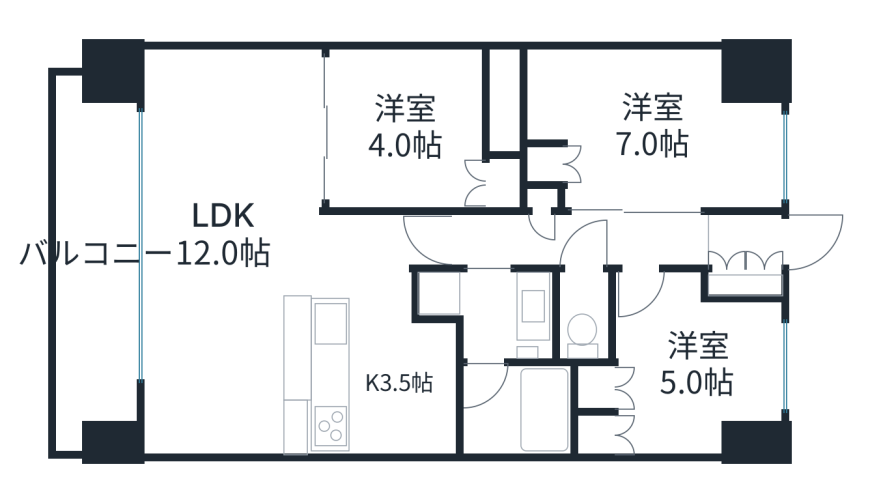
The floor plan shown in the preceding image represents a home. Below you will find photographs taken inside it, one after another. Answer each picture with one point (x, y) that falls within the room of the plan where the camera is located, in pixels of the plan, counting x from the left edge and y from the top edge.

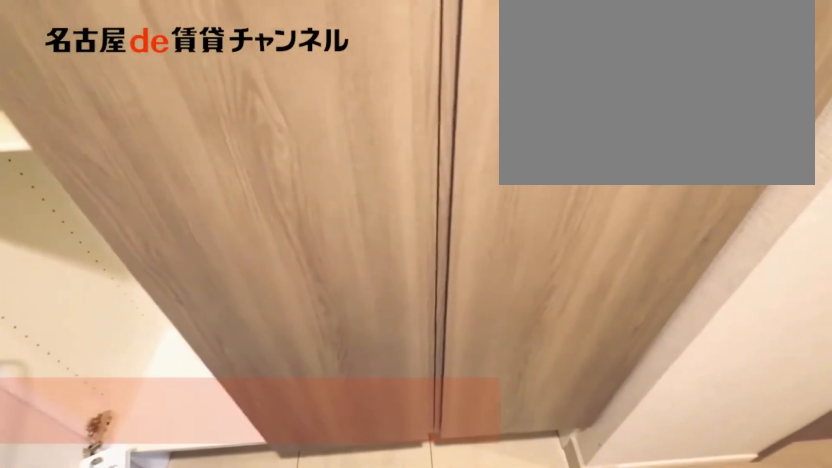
(746, 285)
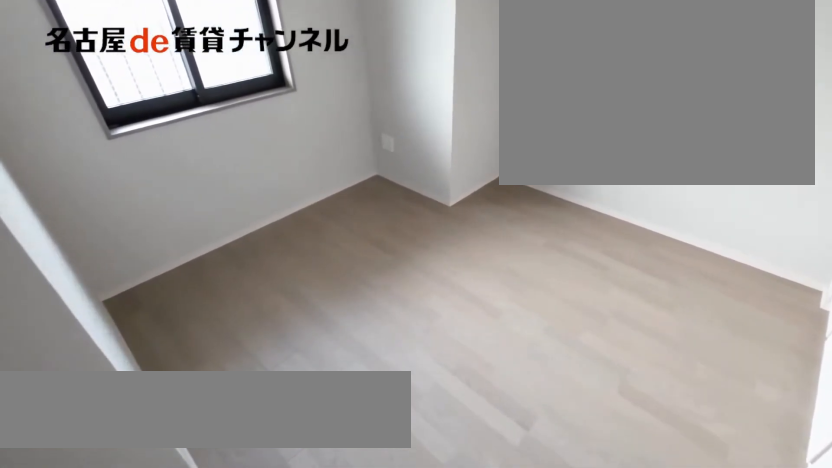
(697, 367)
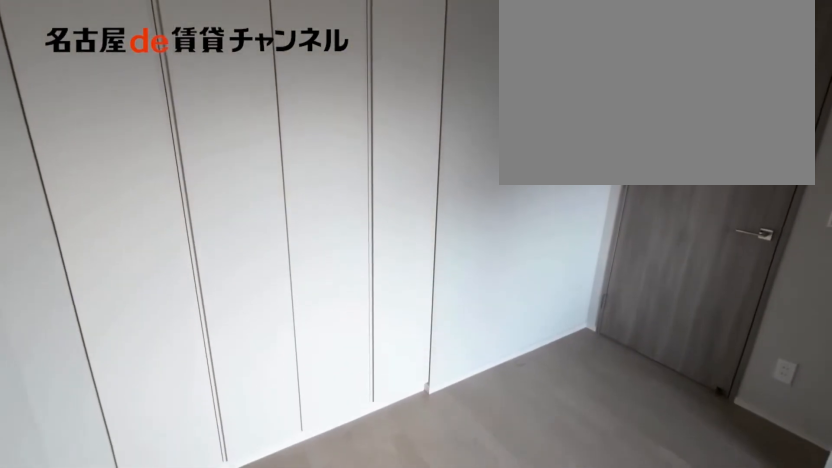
(697, 367)
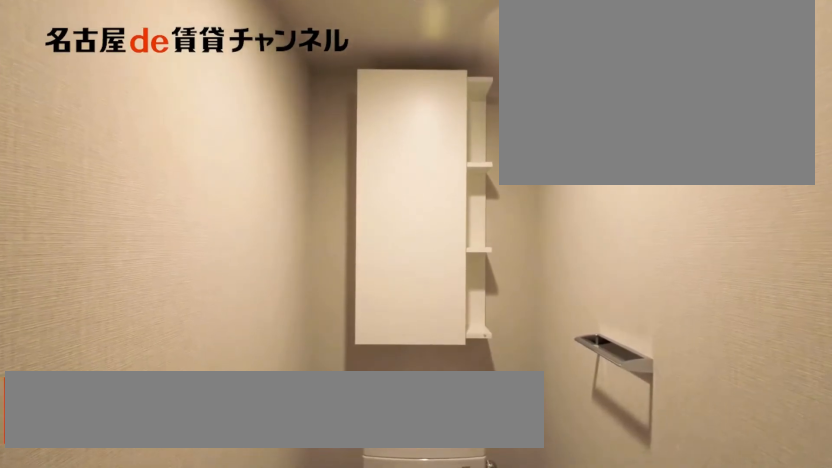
(586, 319)
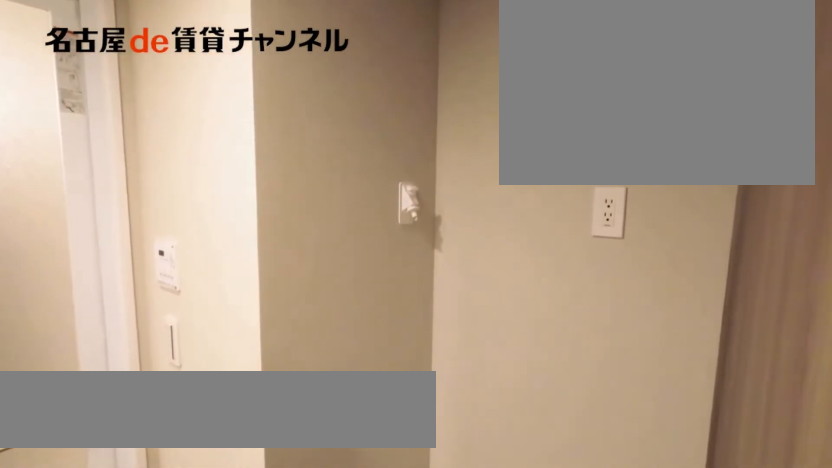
(492, 311)
